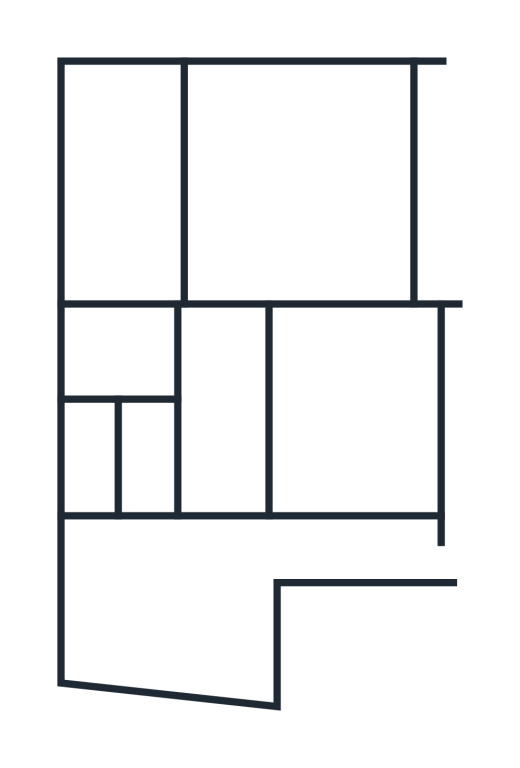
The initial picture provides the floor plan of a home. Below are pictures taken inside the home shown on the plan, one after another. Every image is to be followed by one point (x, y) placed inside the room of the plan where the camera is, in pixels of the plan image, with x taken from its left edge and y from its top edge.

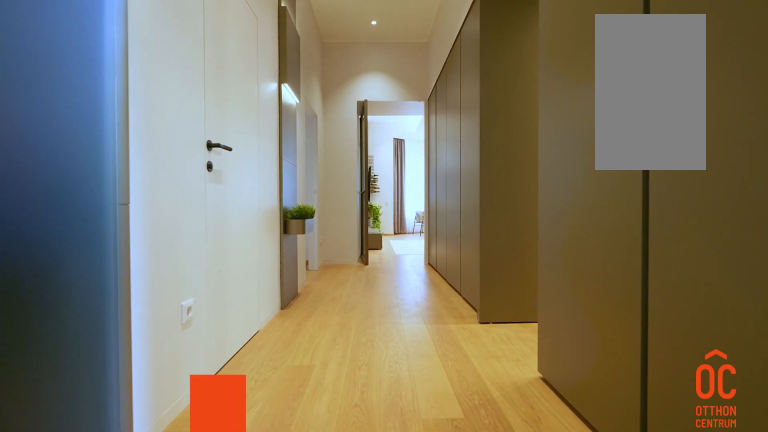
(225, 432)
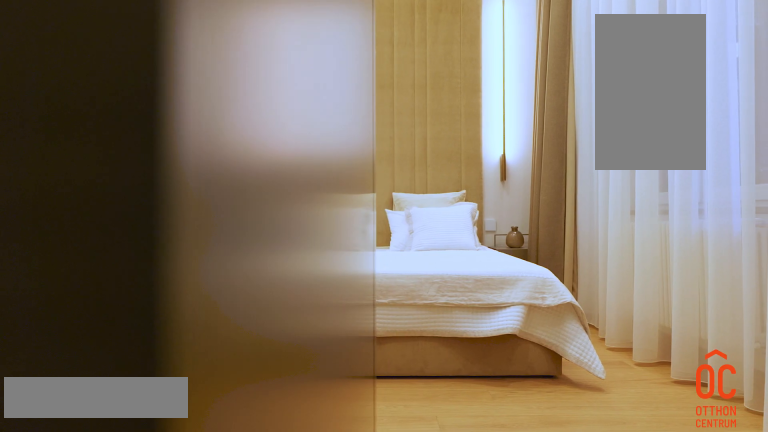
(344, 409)
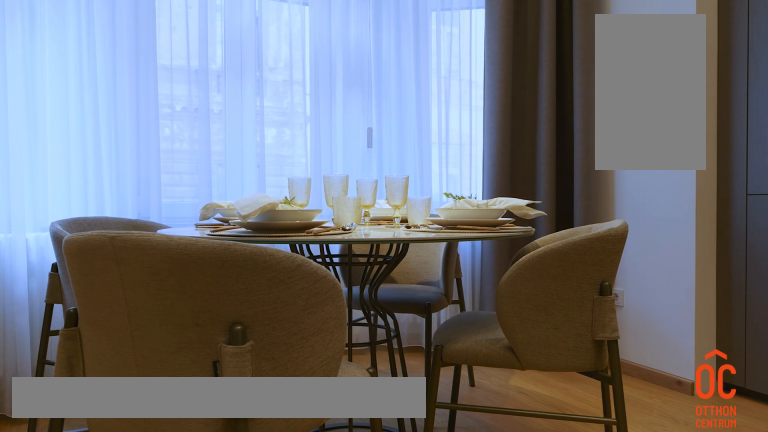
(309, 192)
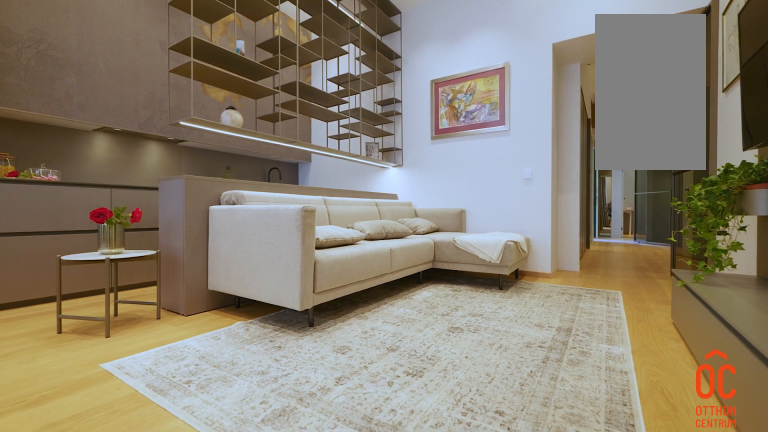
(309, 193)
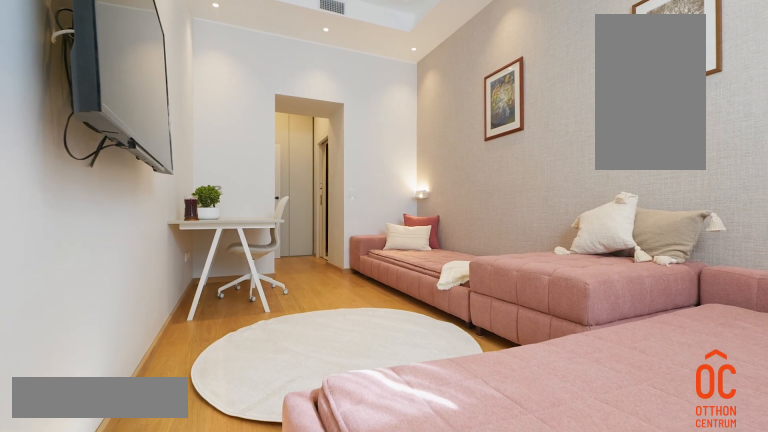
(125, 193)
